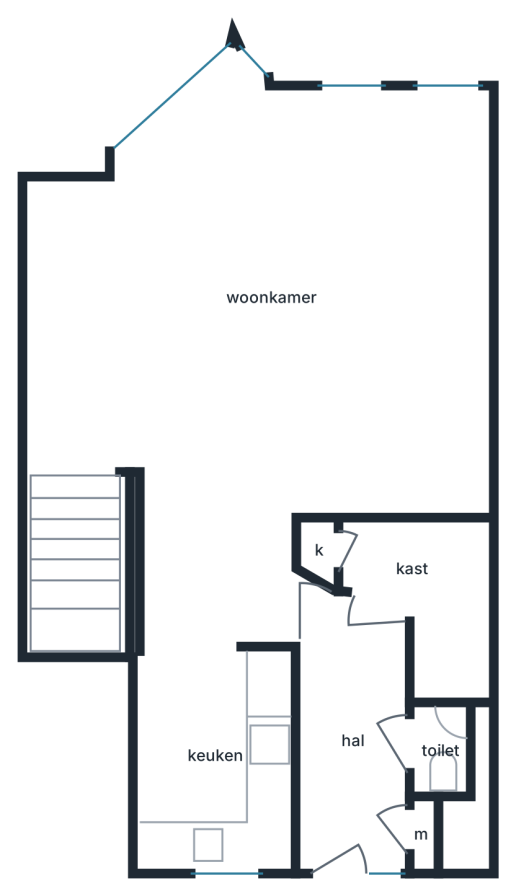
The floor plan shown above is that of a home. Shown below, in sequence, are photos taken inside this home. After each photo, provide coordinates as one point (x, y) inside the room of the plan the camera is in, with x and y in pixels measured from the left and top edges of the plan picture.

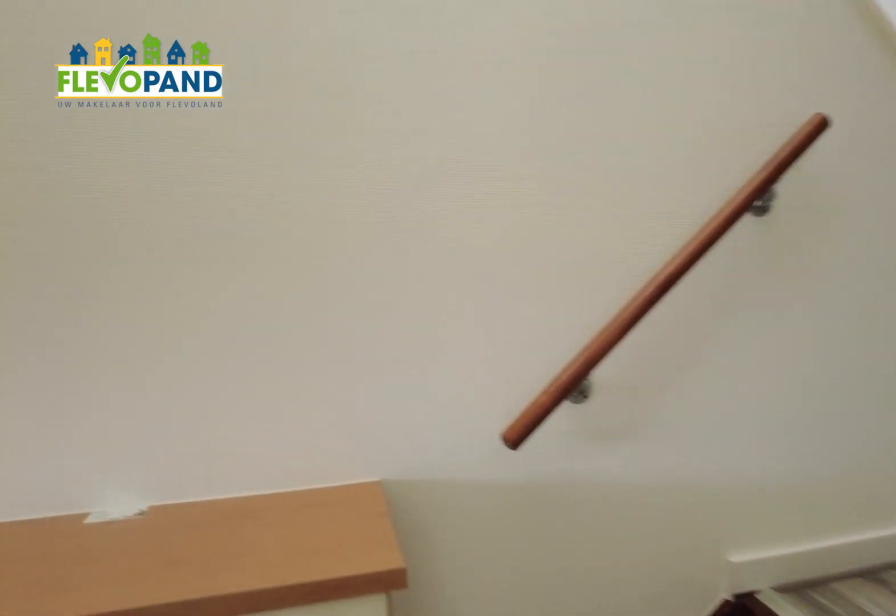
(270, 433)
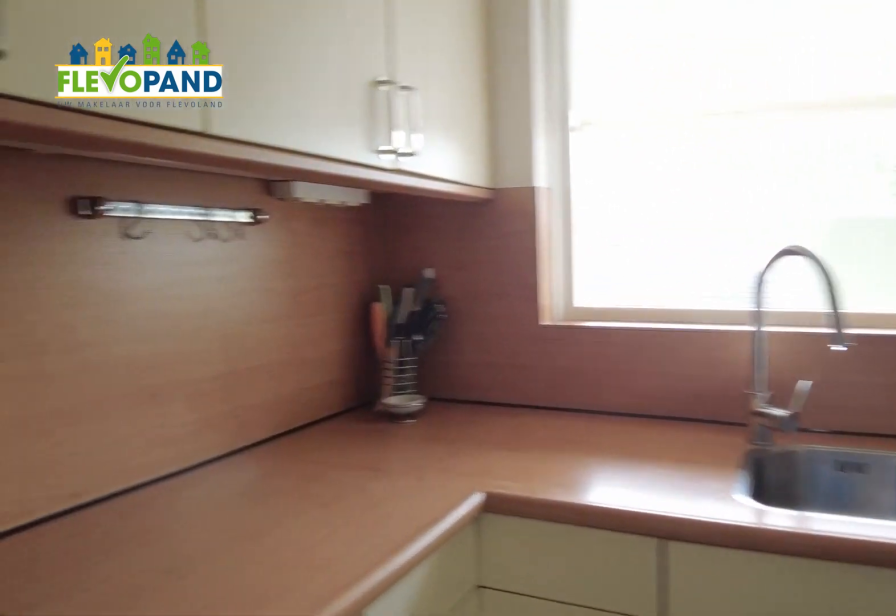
(216, 757)
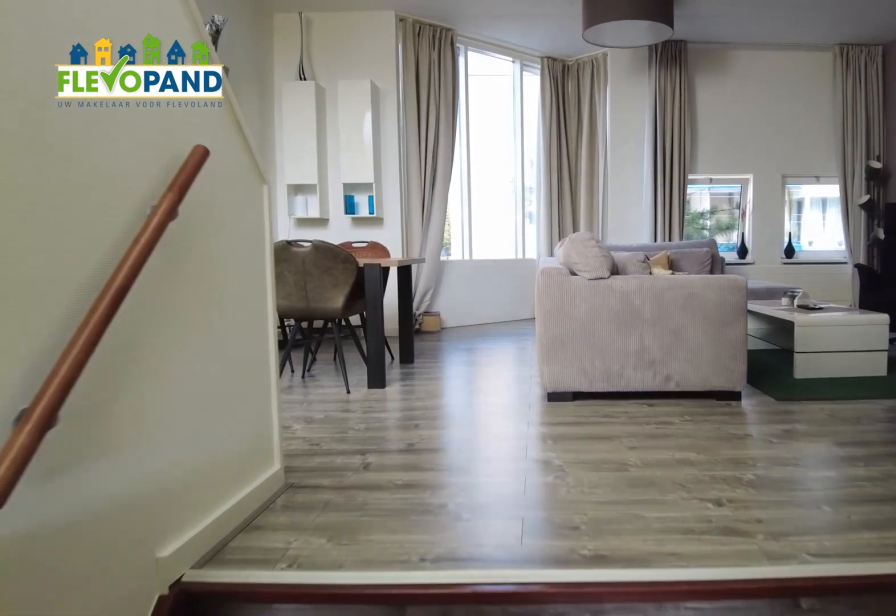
(270, 431)
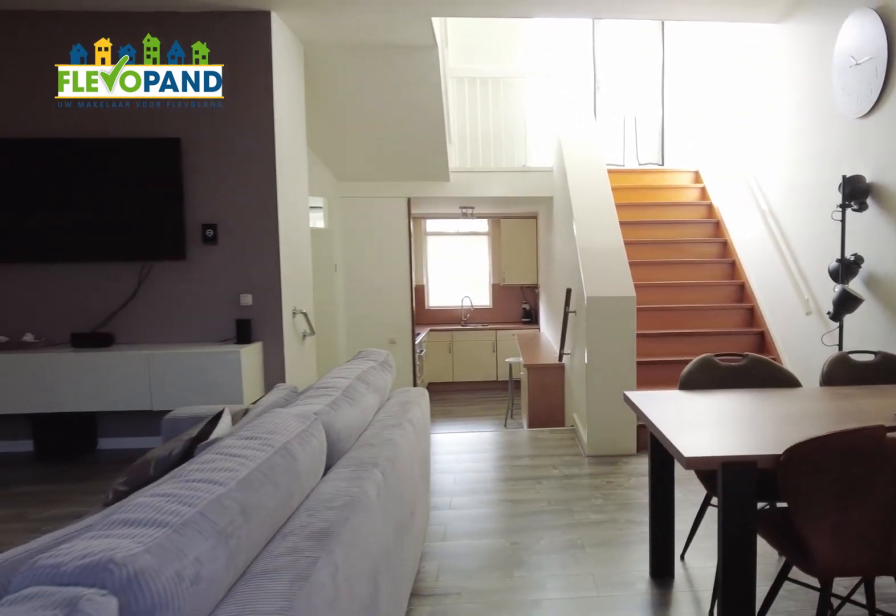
(270, 431)
